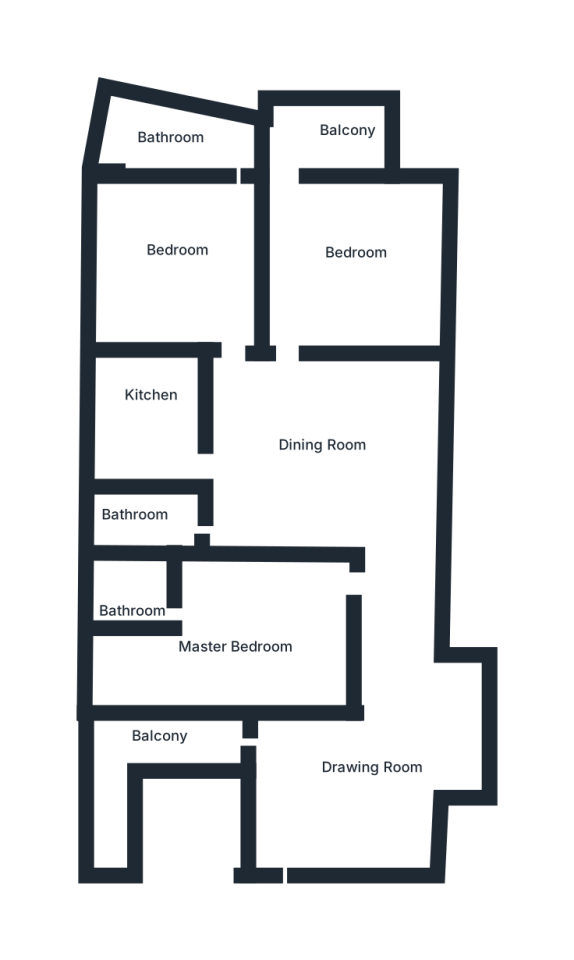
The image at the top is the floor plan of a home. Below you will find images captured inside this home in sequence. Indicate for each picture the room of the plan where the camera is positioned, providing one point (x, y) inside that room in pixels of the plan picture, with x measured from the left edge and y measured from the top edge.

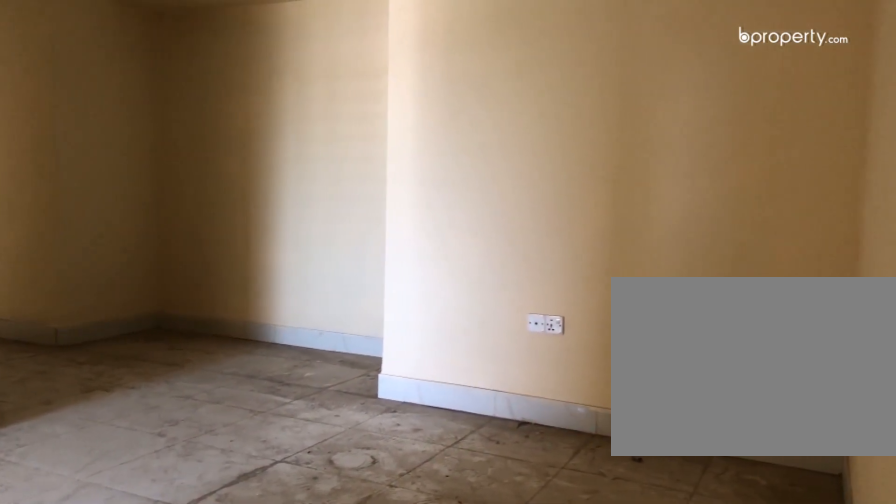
(359, 791)
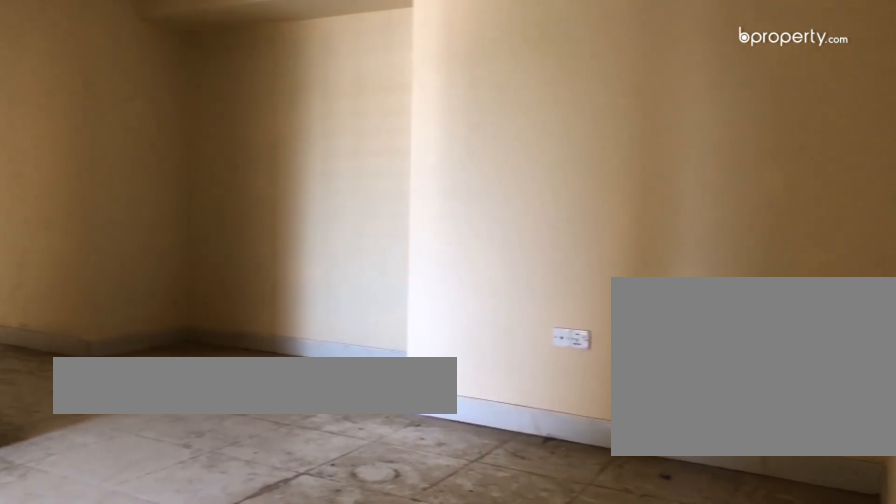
(359, 791)
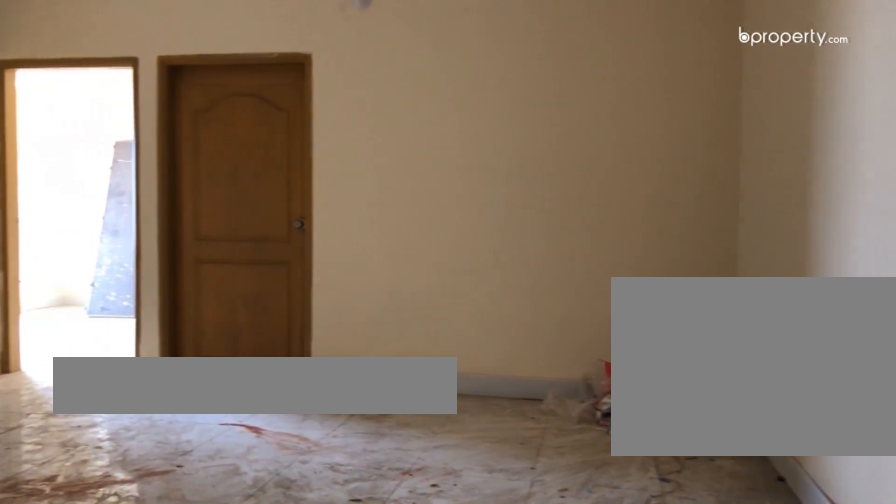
(344, 454)
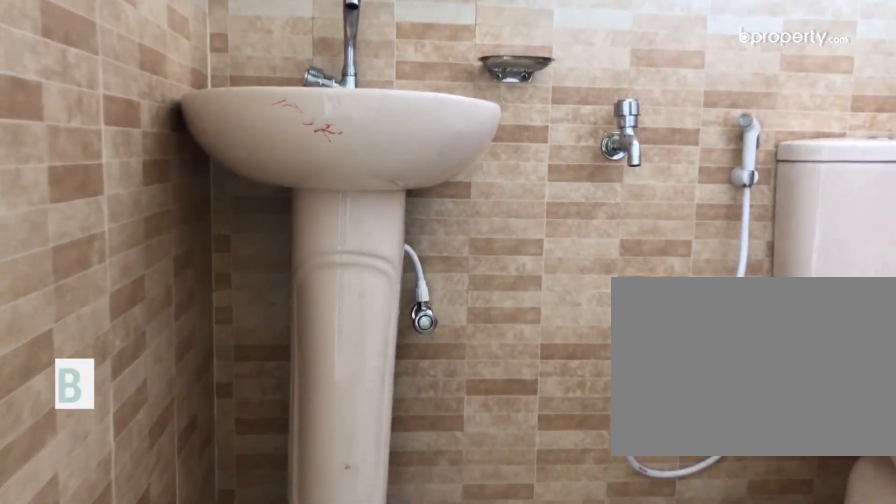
(137, 591)
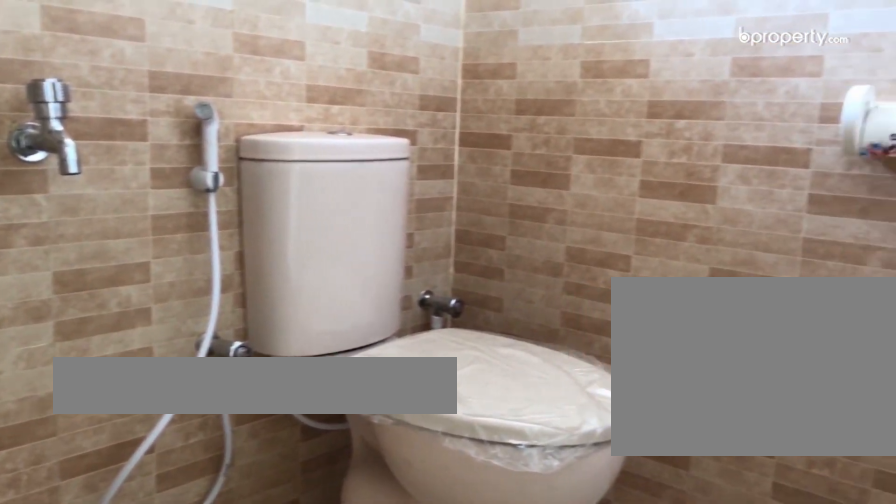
(137, 591)
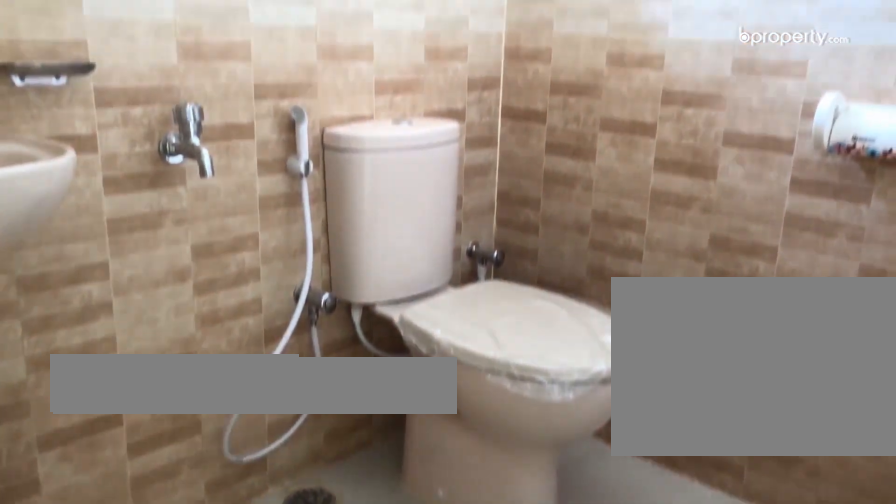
(145, 591)
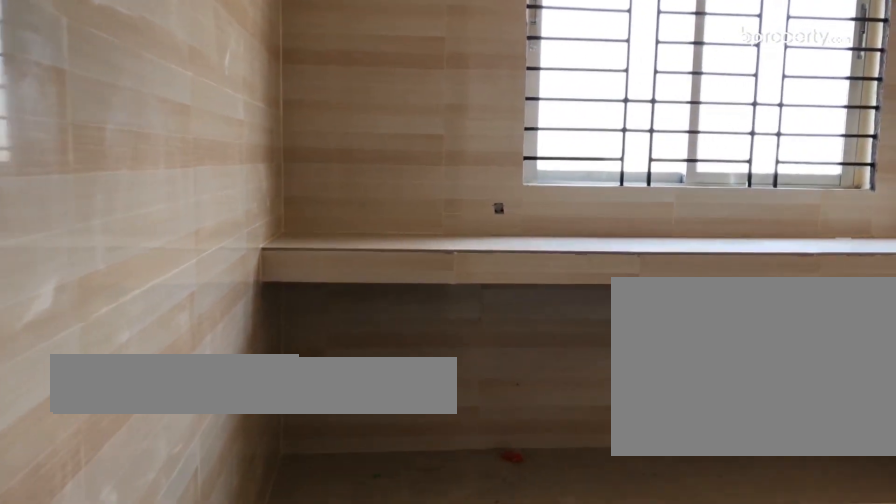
(157, 422)
